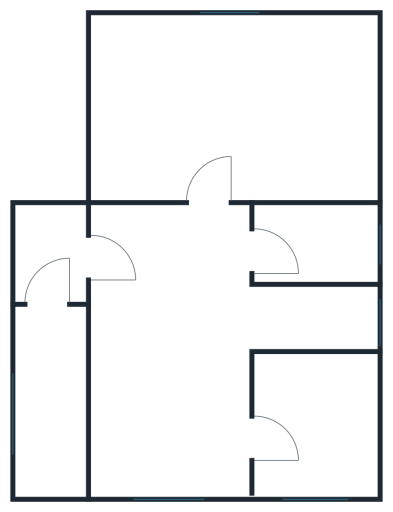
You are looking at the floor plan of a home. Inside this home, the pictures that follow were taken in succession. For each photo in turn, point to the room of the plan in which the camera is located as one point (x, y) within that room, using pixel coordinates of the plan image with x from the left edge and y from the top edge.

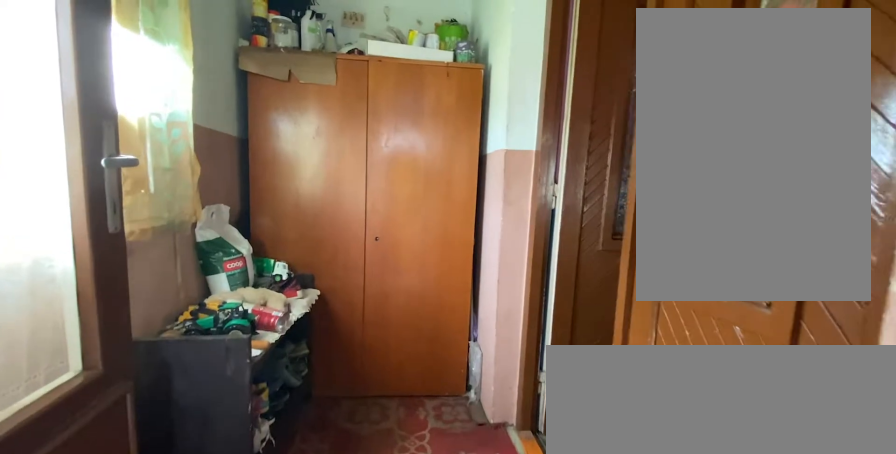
(54, 258)
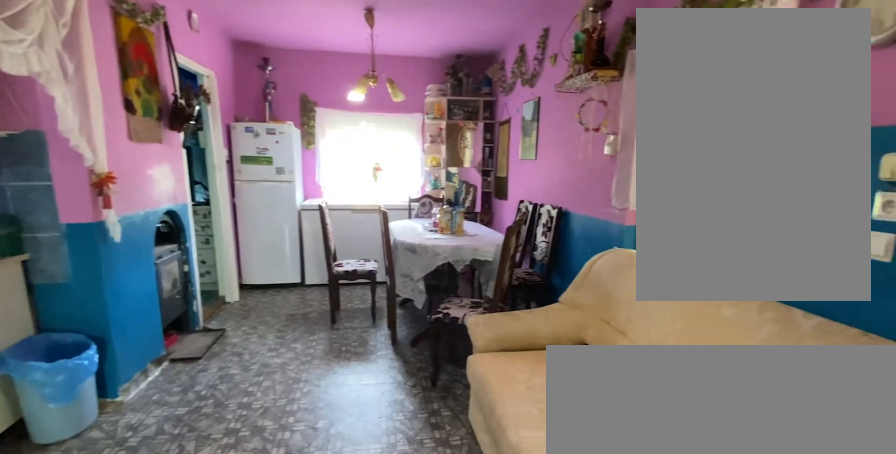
(174, 365)
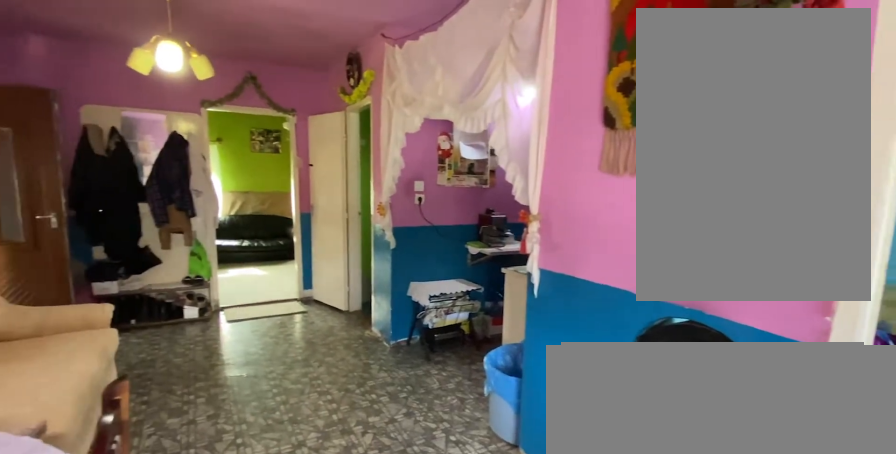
(175, 366)
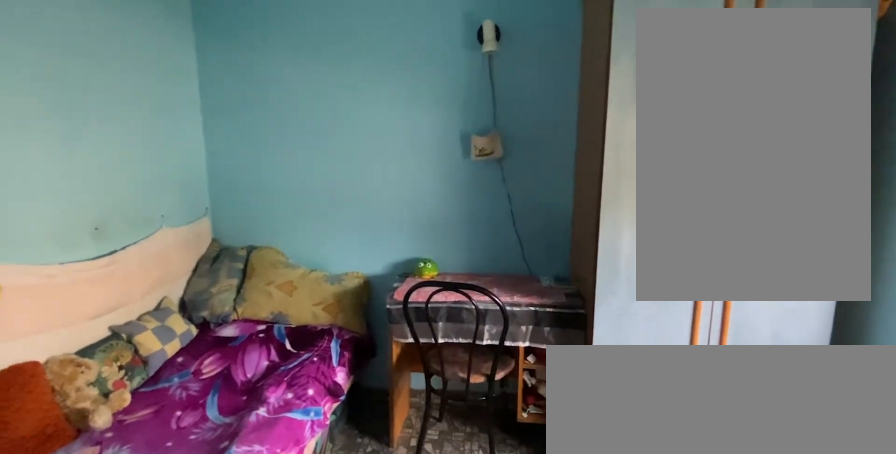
(314, 429)
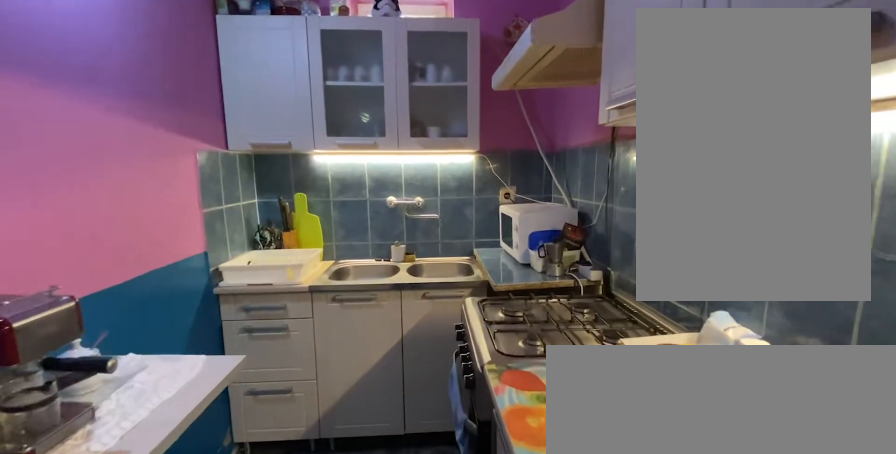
(314, 319)
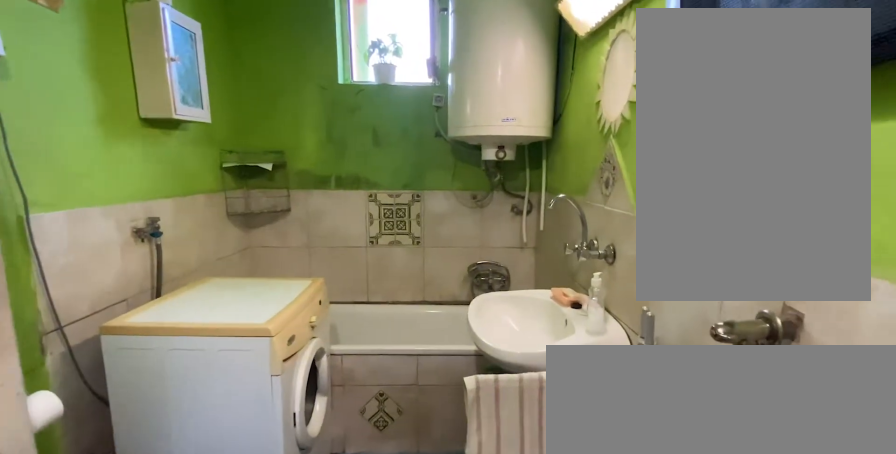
(314, 244)
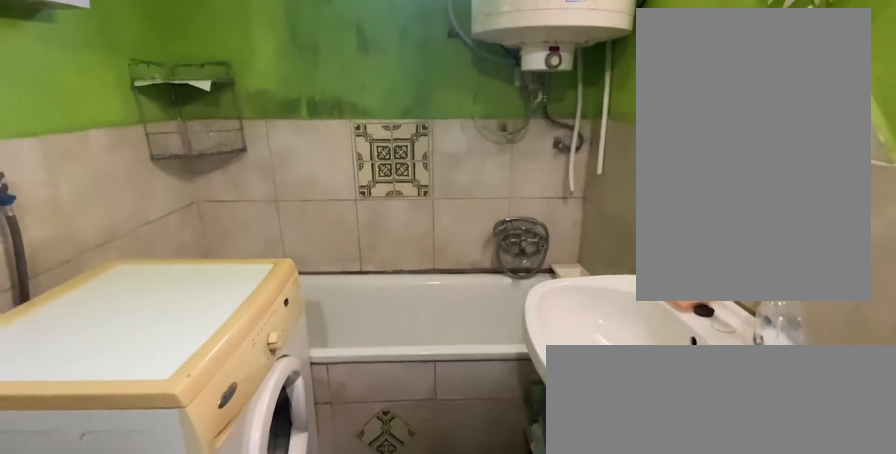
(314, 244)
